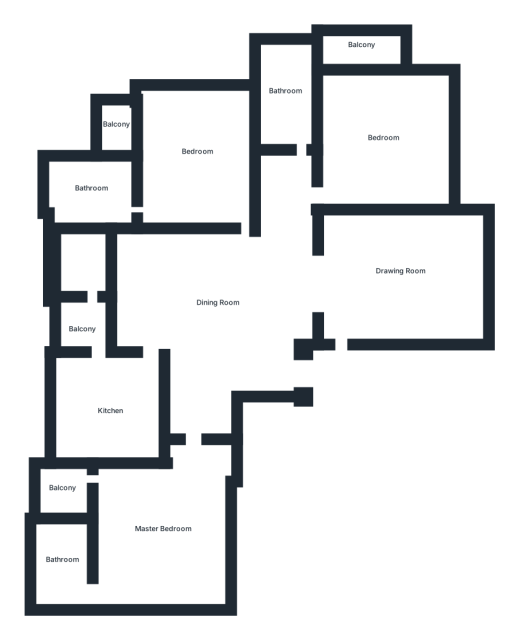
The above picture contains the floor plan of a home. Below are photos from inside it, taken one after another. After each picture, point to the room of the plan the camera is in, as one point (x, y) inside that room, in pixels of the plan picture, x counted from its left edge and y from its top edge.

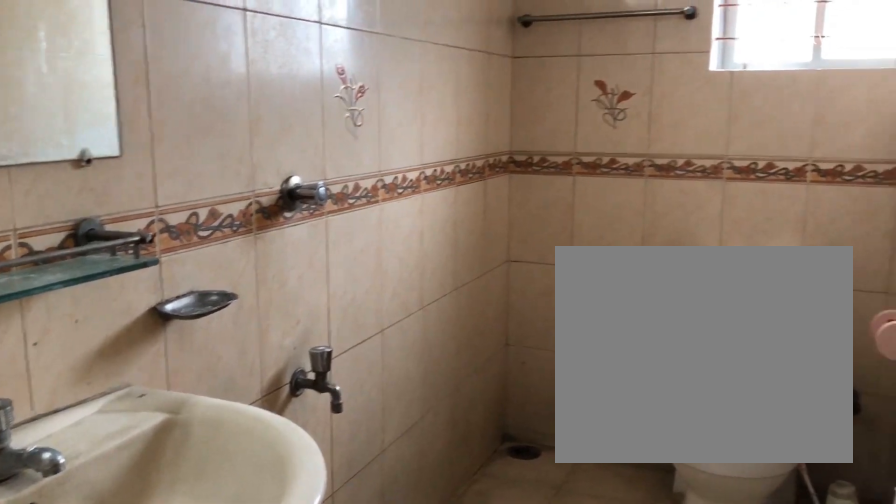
(290, 98)
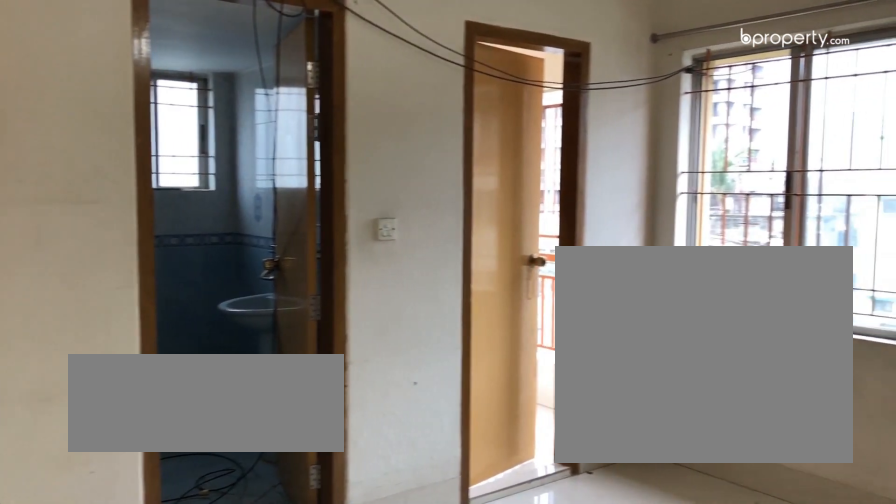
(199, 161)
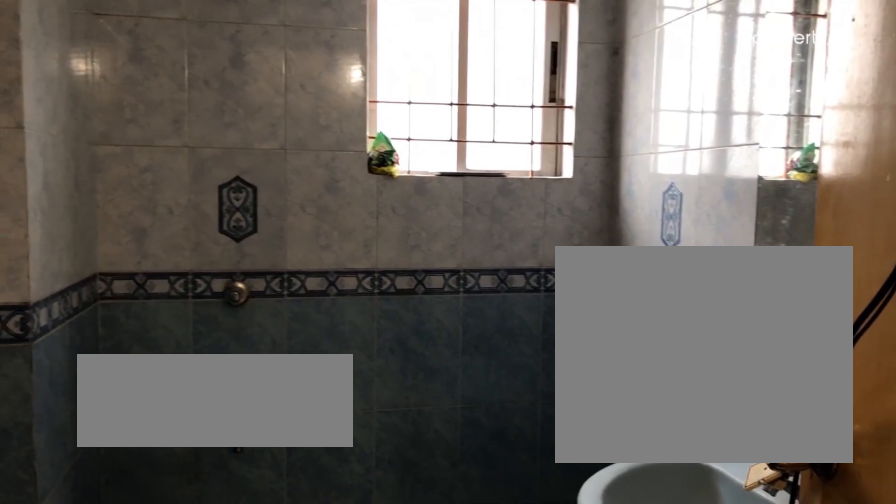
(91, 194)
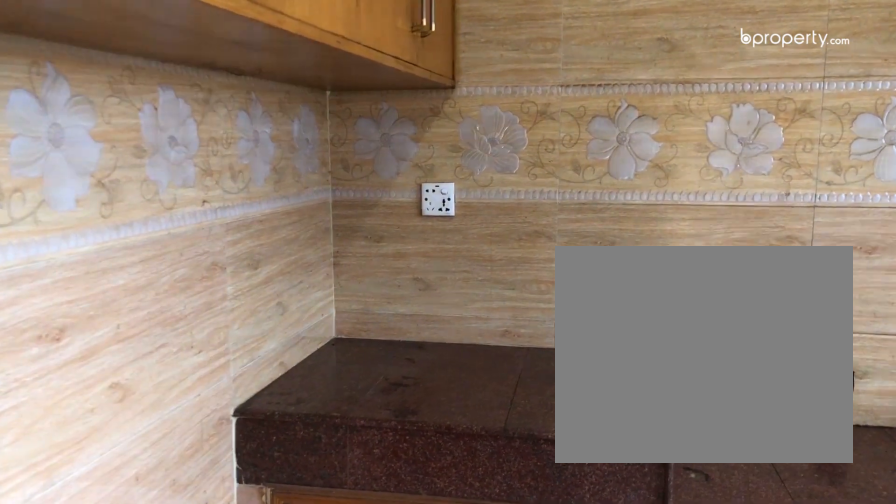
(107, 414)
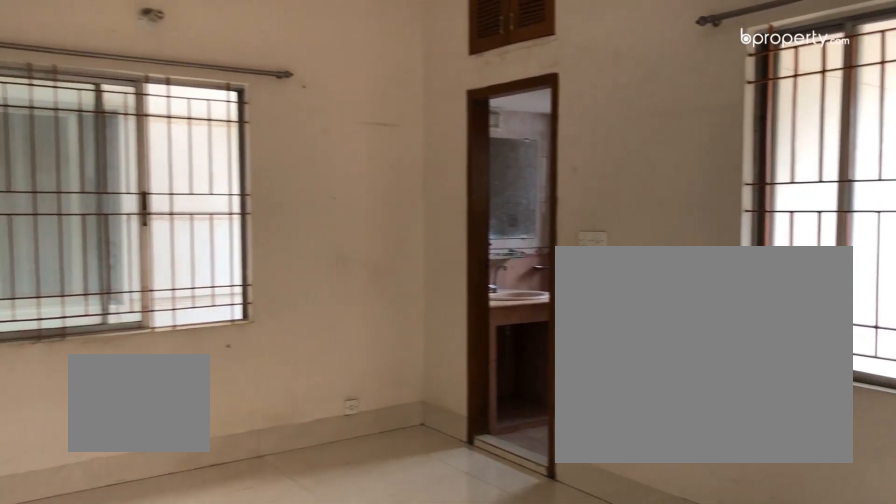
(163, 527)
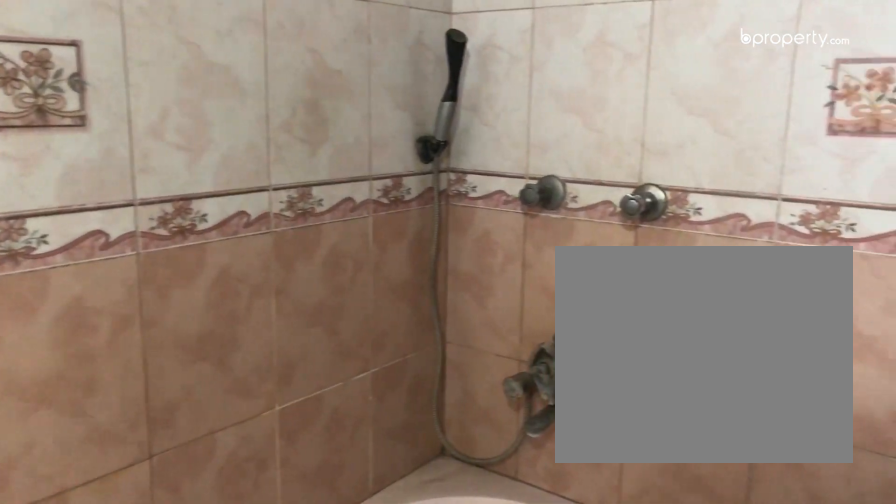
(64, 568)
